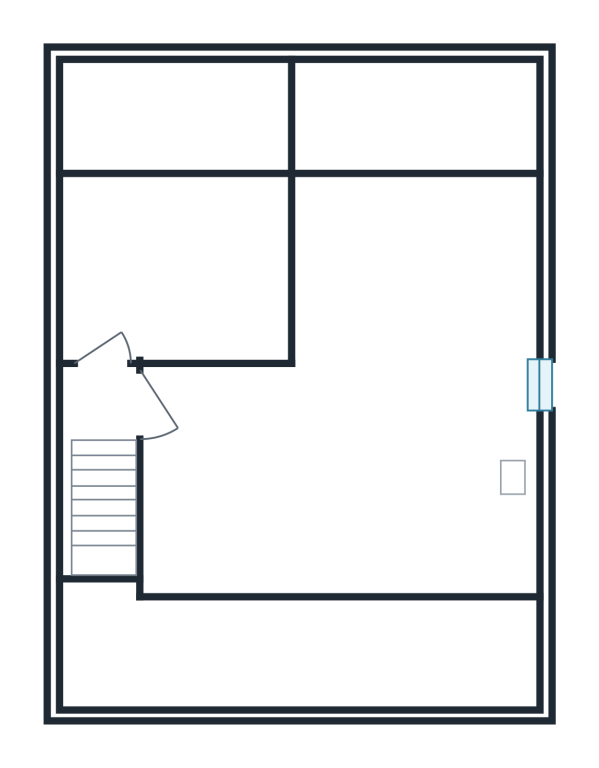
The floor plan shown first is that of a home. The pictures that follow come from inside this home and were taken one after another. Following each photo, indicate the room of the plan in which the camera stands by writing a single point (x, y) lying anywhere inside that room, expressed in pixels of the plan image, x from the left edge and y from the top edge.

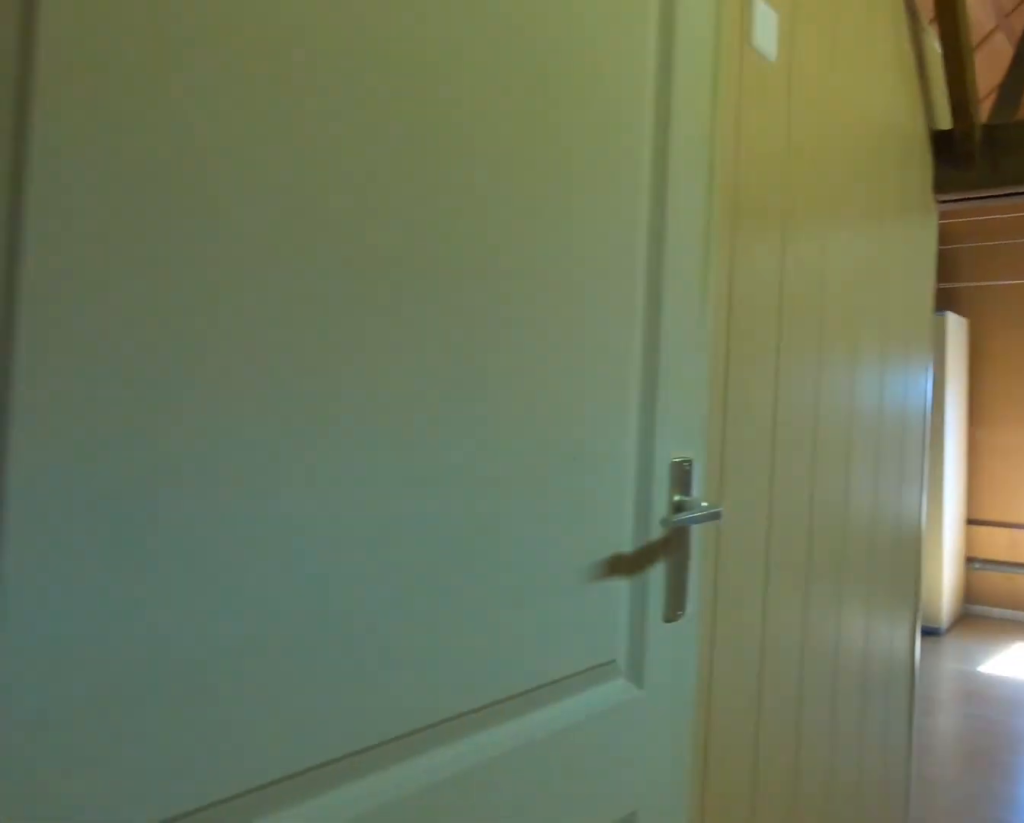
(103, 469)
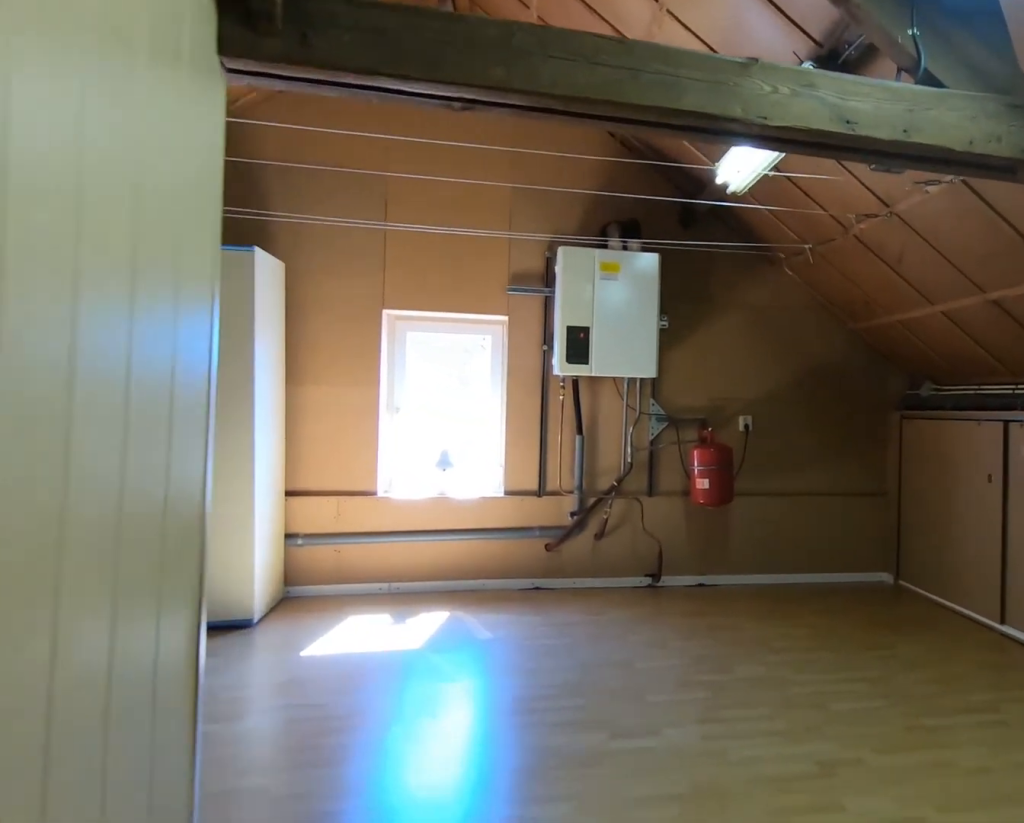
(336, 480)
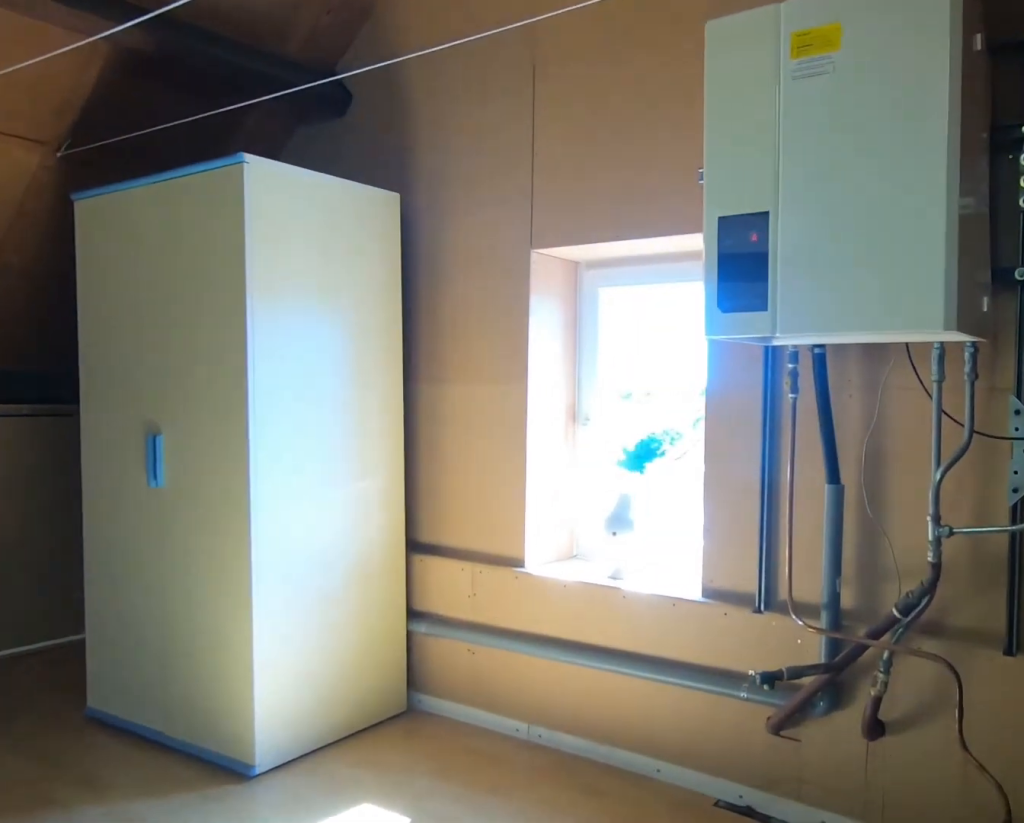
(336, 480)
